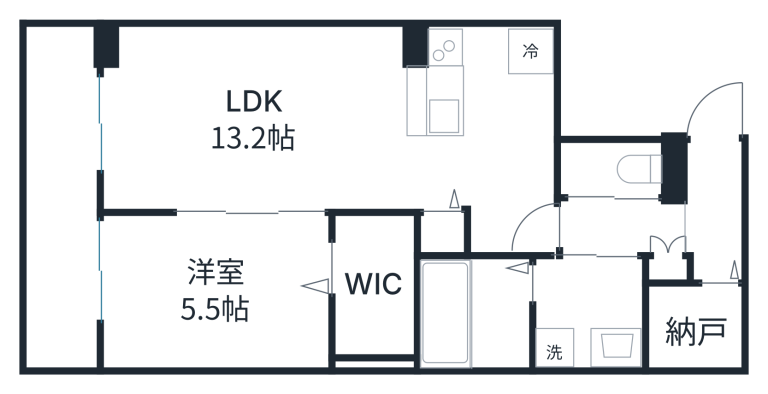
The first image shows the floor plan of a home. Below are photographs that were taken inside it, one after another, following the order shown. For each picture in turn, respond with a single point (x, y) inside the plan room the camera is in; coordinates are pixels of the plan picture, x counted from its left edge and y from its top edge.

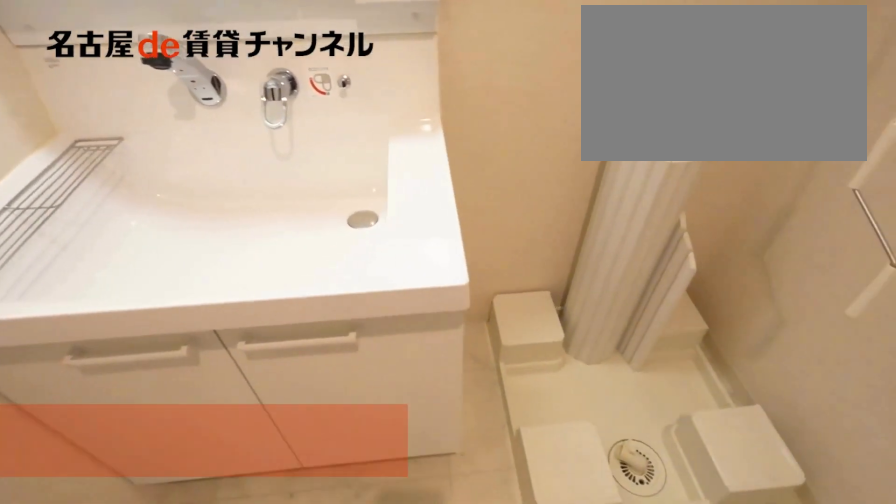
(587, 311)
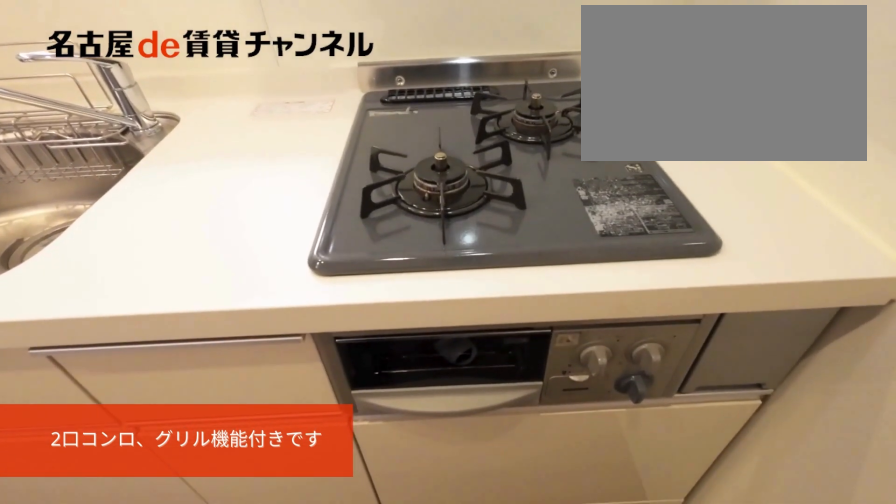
(438, 89)
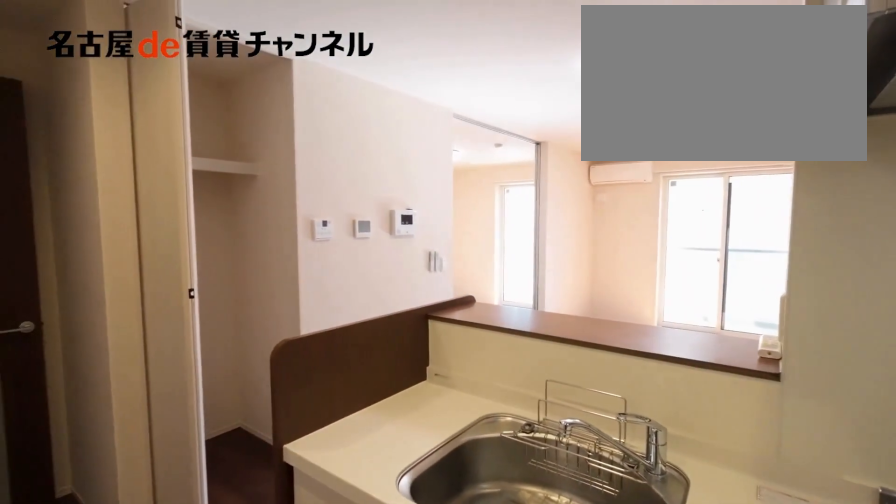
(438, 89)
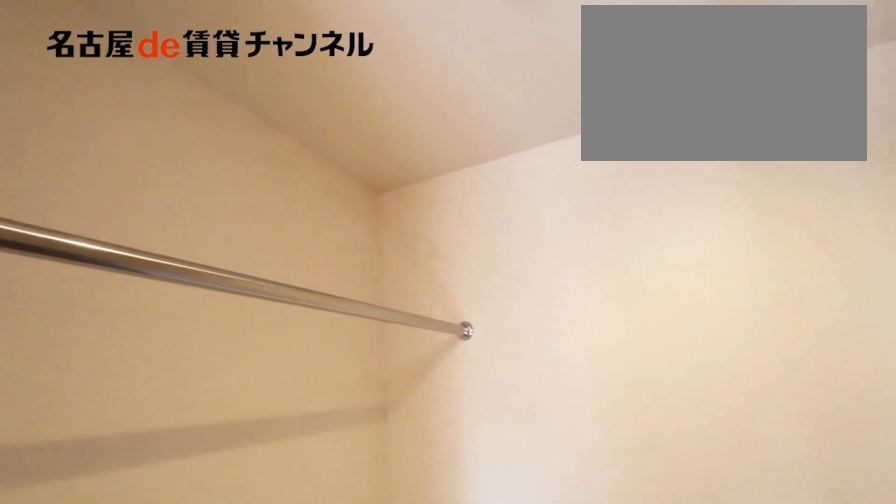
(371, 288)
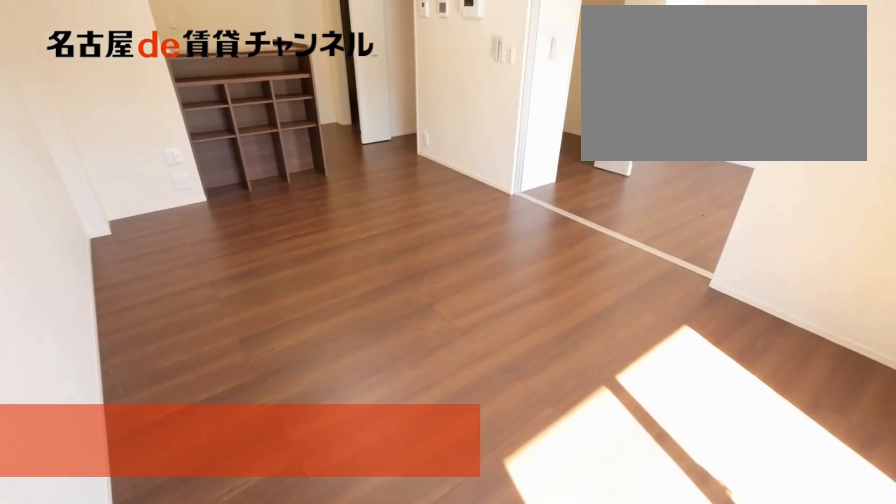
(291, 128)
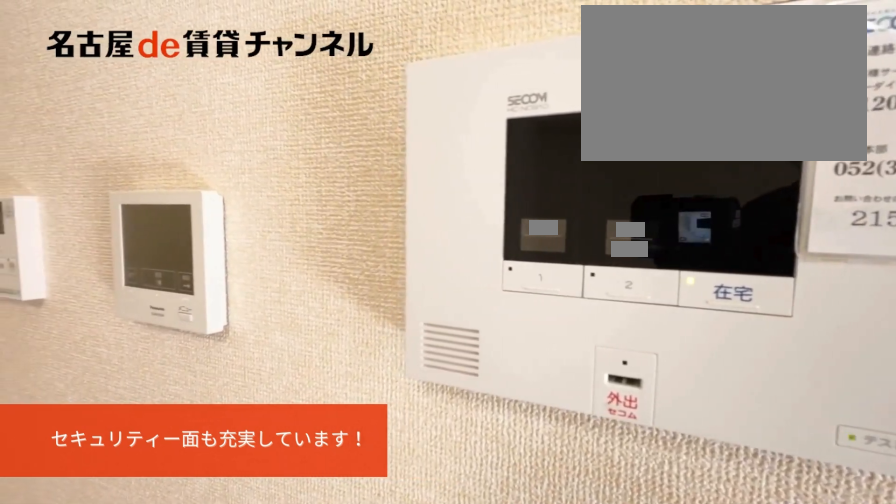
(291, 128)
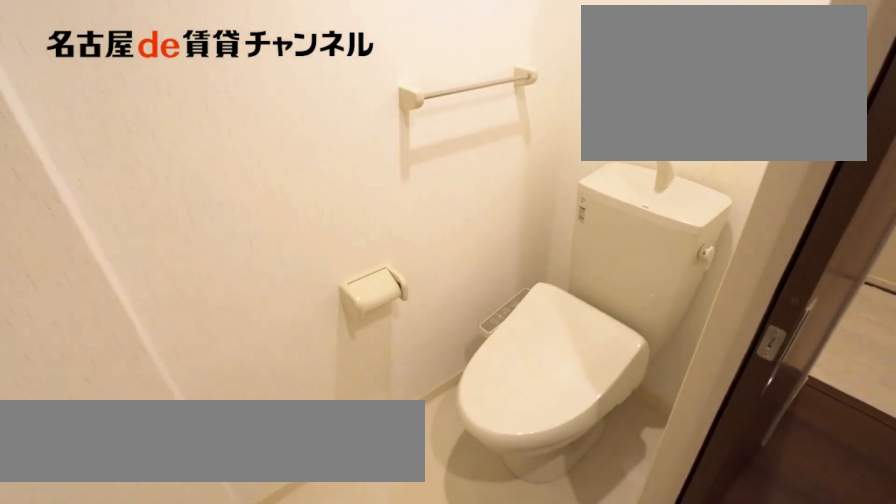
(618, 169)
